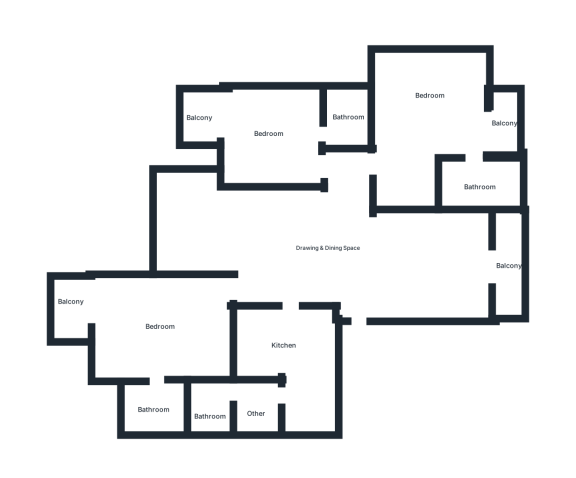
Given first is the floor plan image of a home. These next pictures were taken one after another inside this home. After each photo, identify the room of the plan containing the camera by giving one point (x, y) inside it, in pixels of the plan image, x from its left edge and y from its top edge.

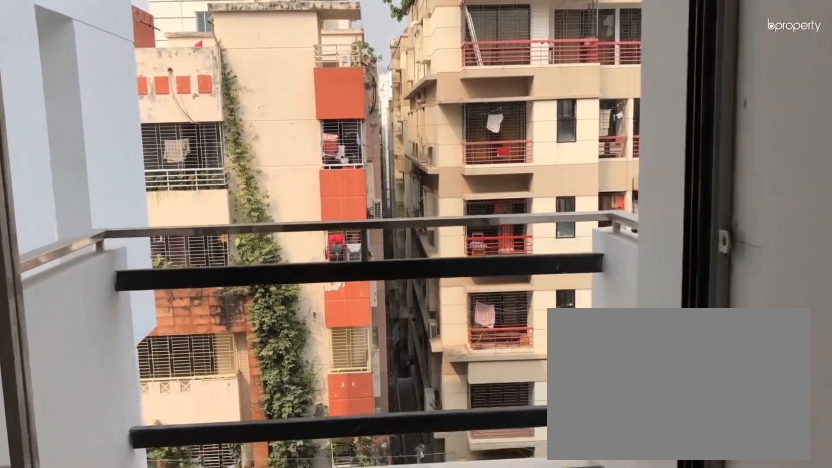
(236, 125)
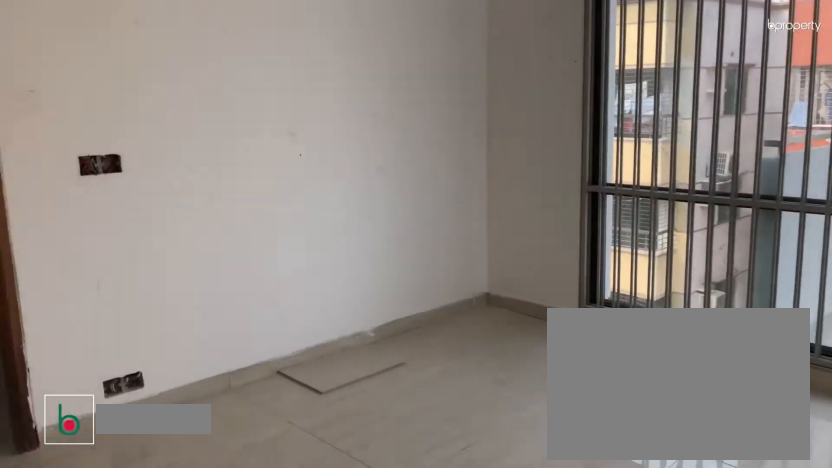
(166, 332)
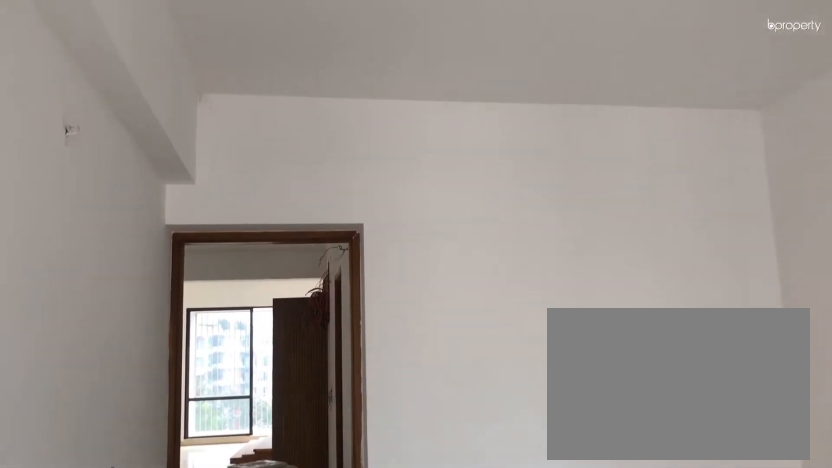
(166, 332)
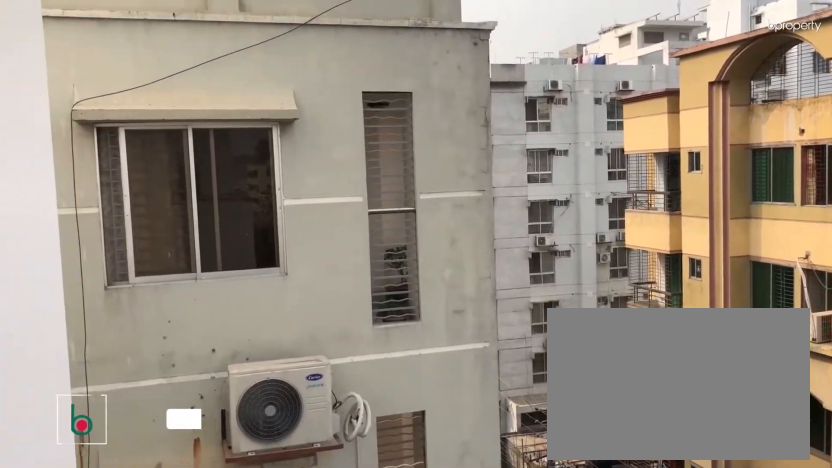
(72, 308)
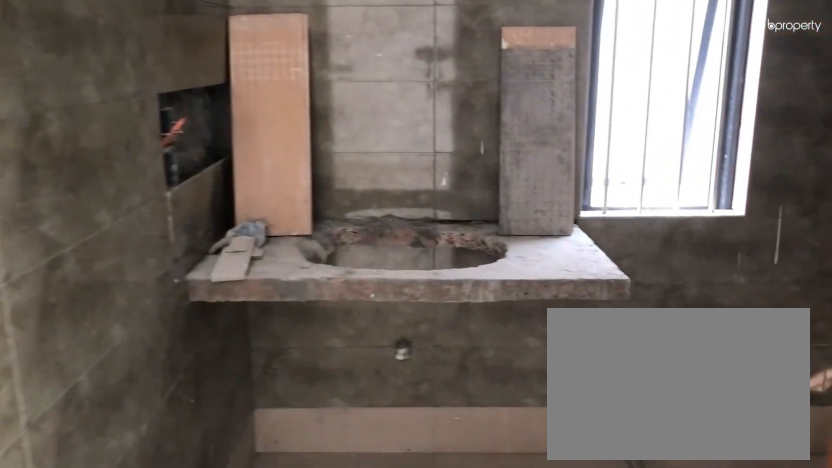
(163, 405)
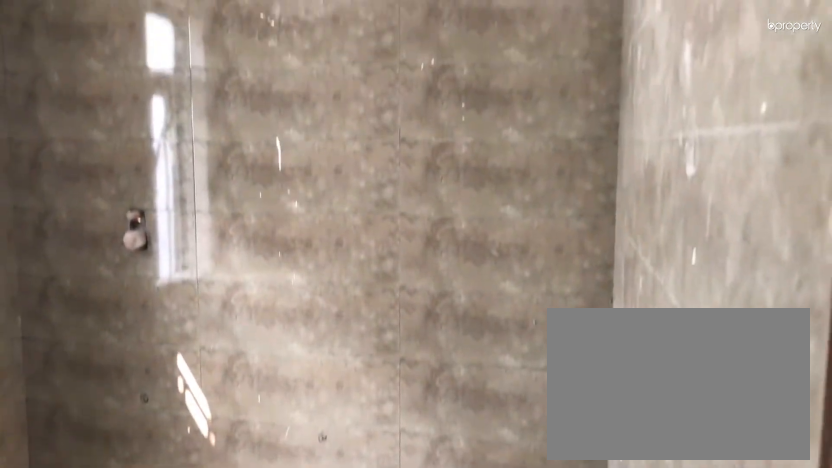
(163, 405)
